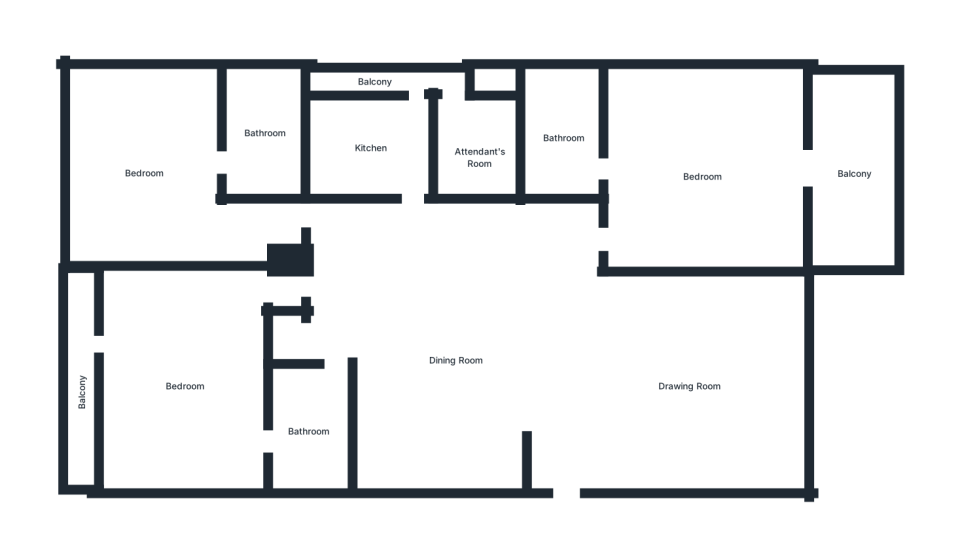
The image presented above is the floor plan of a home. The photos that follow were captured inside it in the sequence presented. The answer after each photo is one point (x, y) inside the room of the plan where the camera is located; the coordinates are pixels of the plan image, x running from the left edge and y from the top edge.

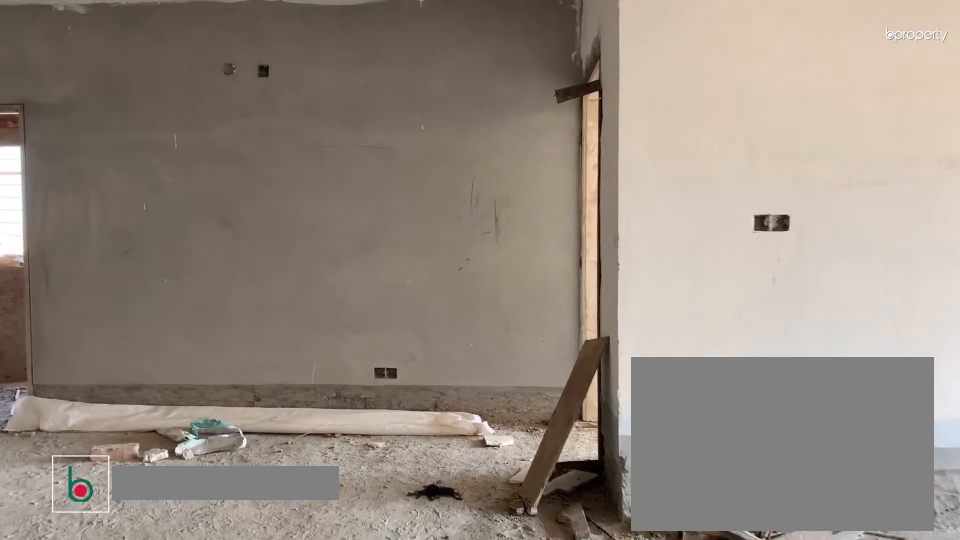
(565, 410)
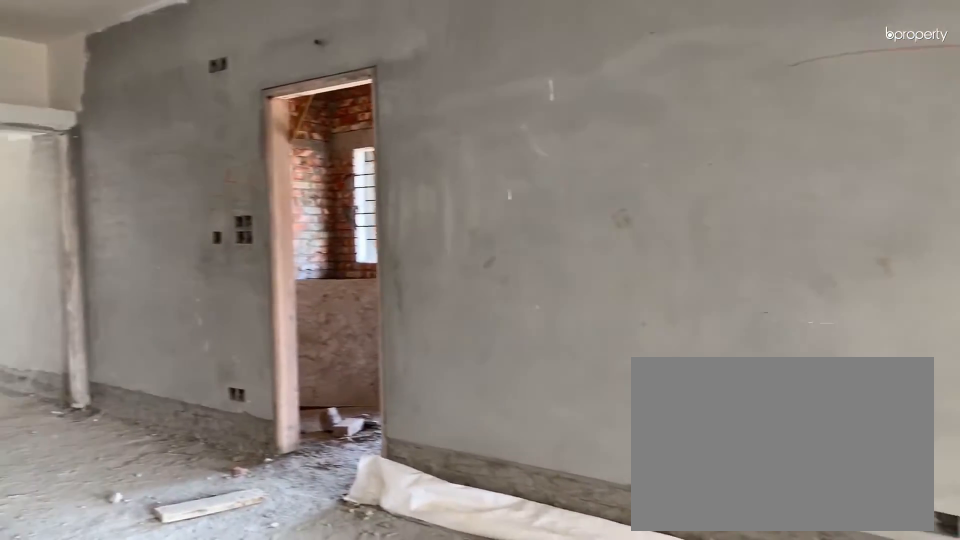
(455, 360)
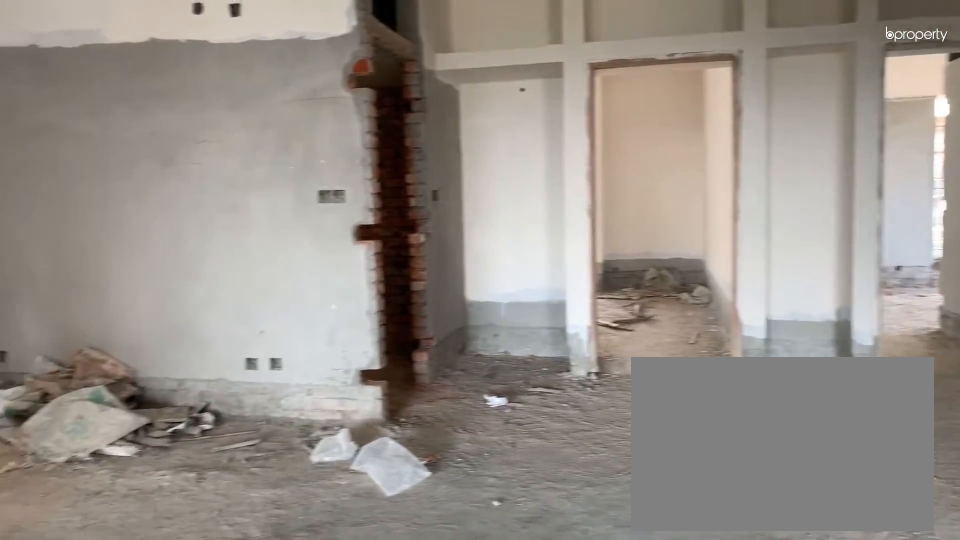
(455, 360)
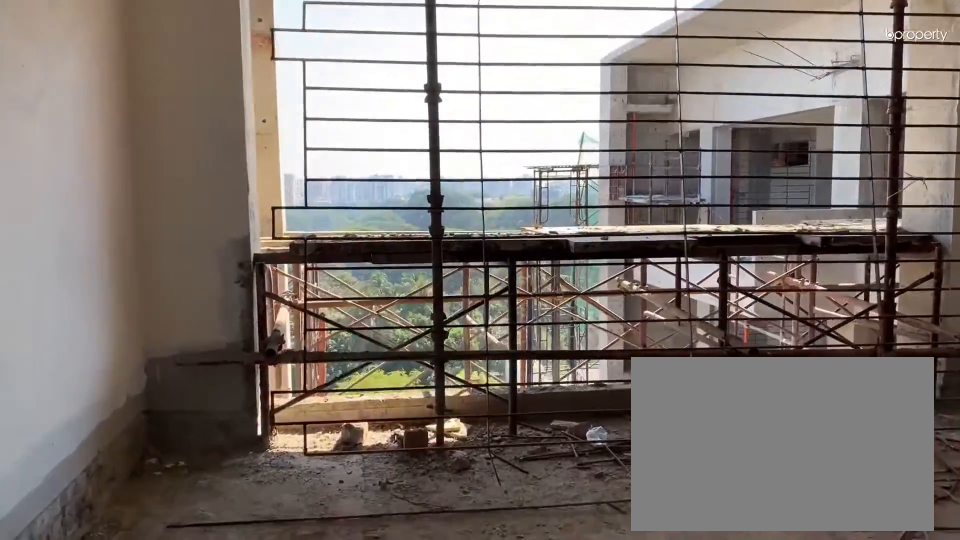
(683, 388)
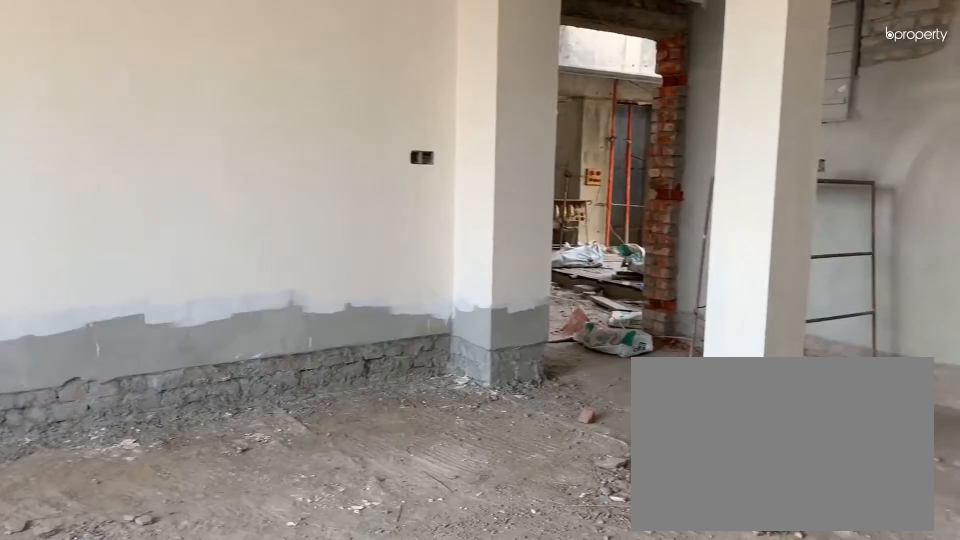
(683, 388)
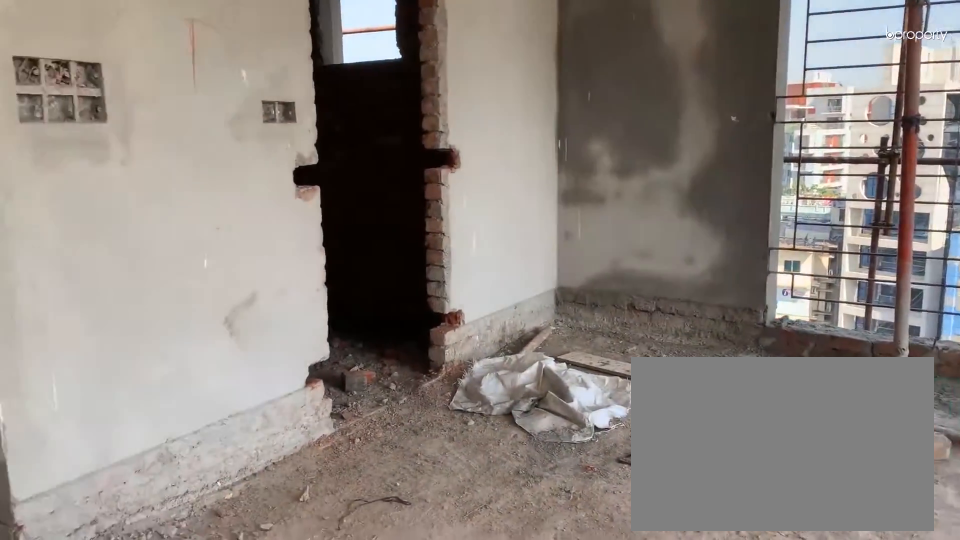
(698, 172)
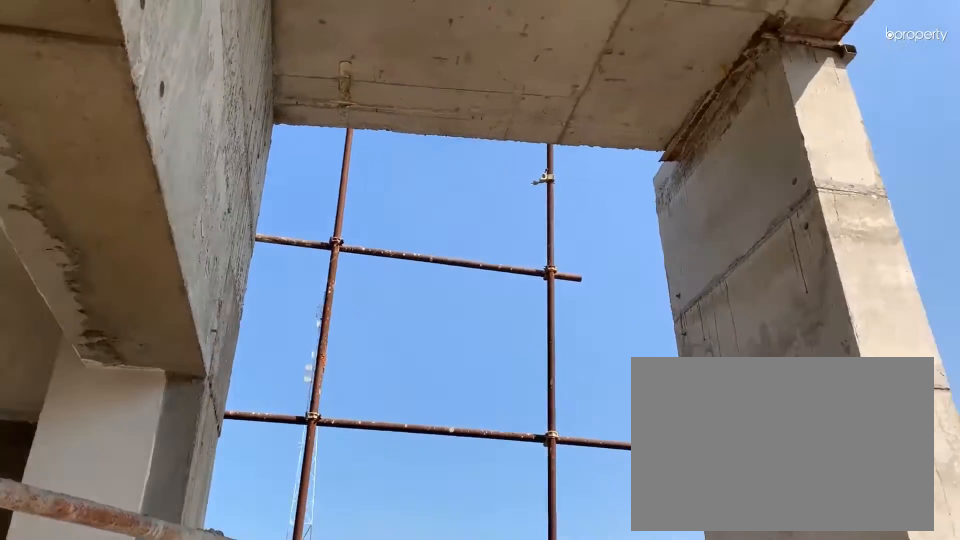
(854, 172)
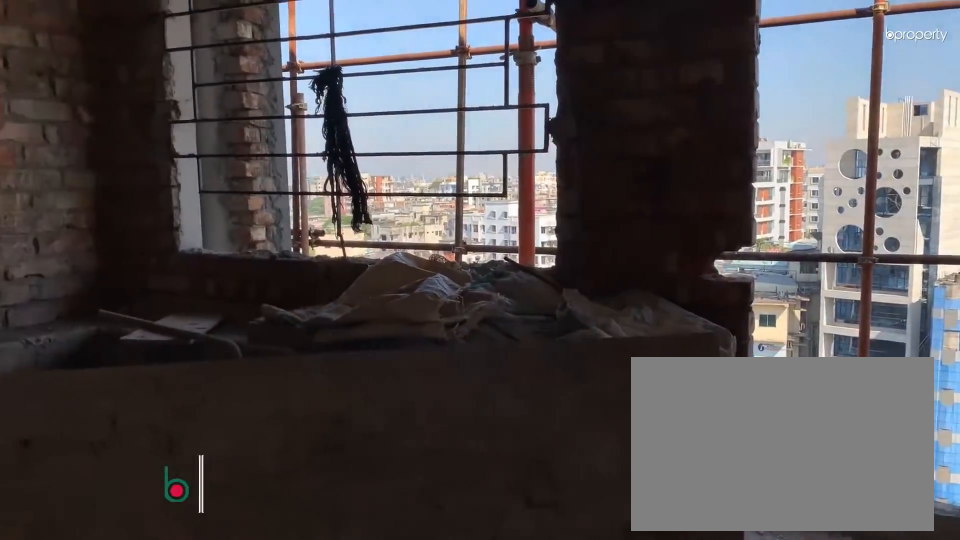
(379, 148)
